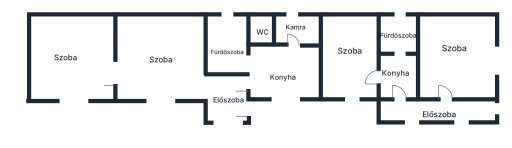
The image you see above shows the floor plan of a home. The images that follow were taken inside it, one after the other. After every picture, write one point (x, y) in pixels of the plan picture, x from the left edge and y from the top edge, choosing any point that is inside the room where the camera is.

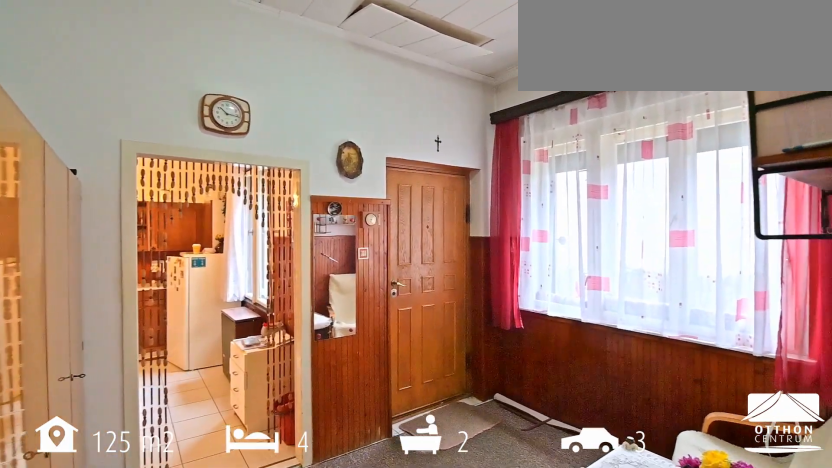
(228, 96)
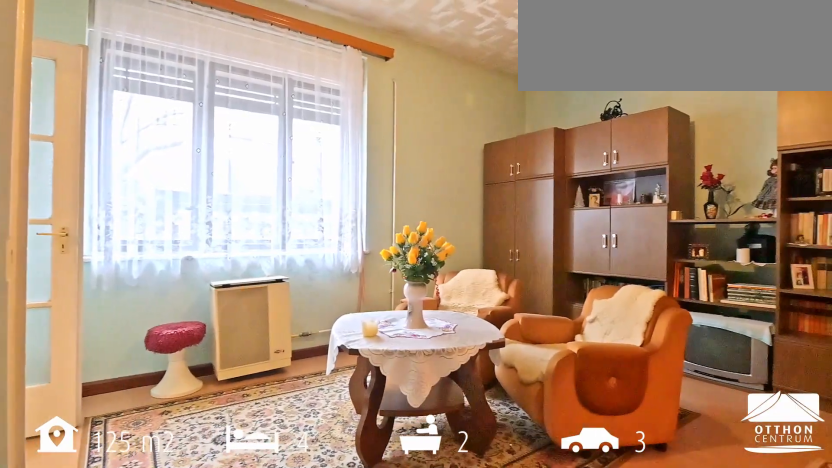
(67, 59)
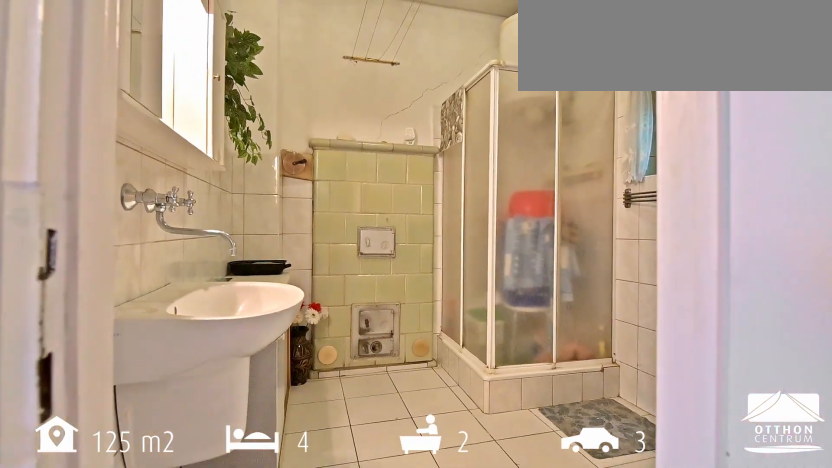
(224, 47)
